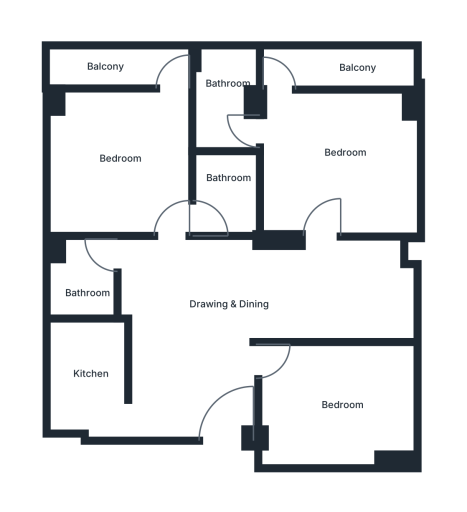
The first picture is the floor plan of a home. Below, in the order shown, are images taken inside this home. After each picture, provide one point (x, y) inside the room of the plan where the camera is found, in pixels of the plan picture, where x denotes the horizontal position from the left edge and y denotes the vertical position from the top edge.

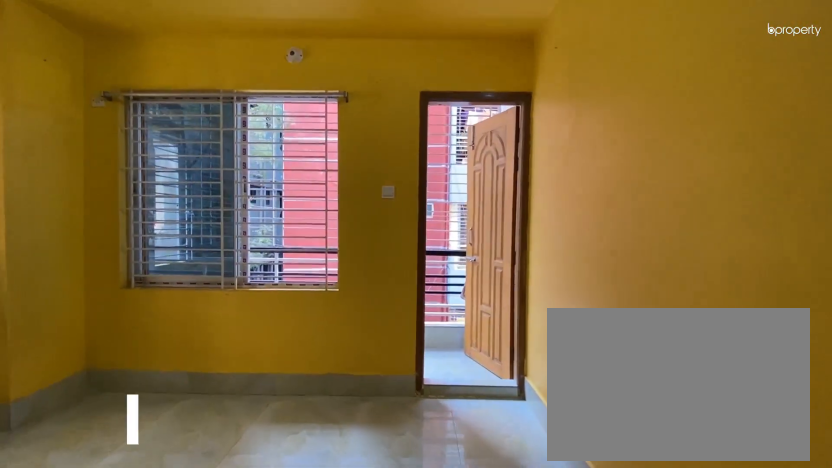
(123, 161)
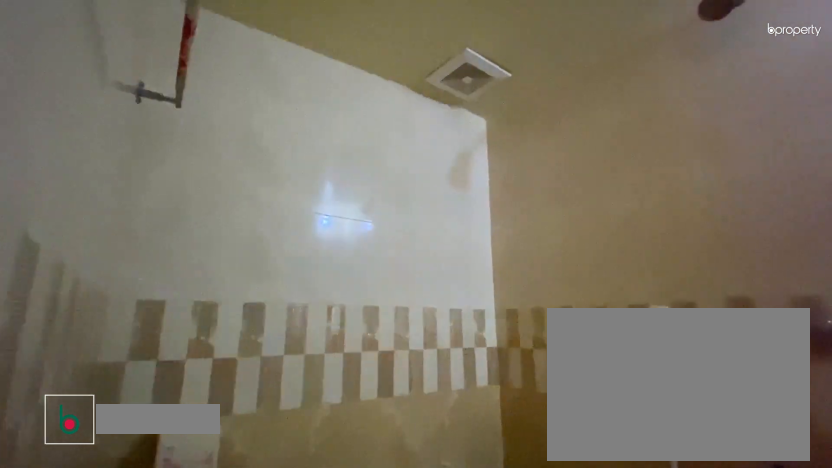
(226, 200)
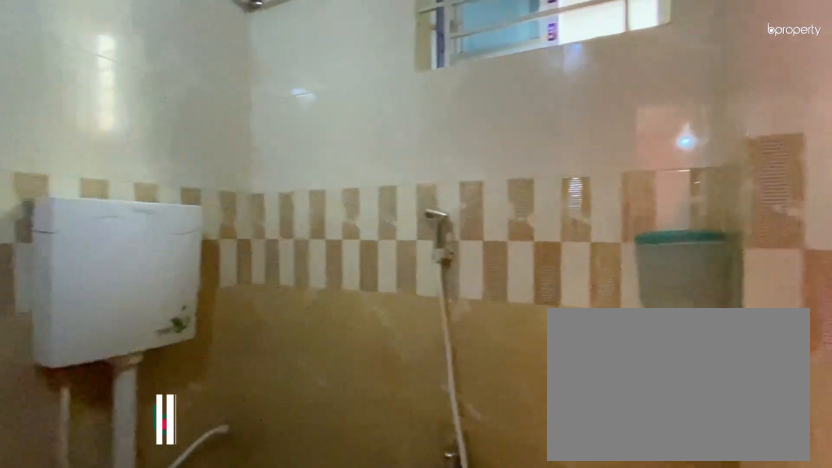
(87, 267)
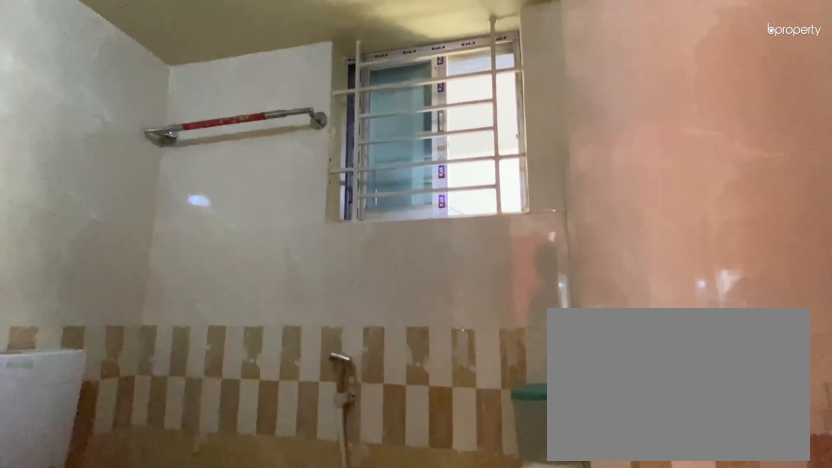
(87, 267)
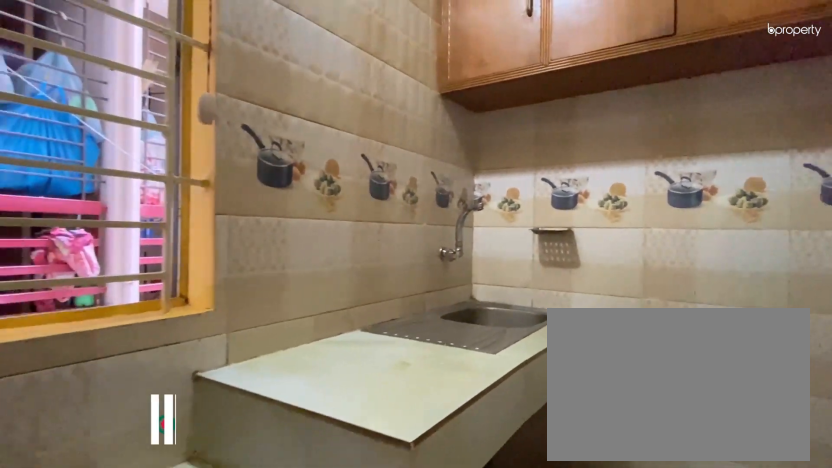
(89, 373)
